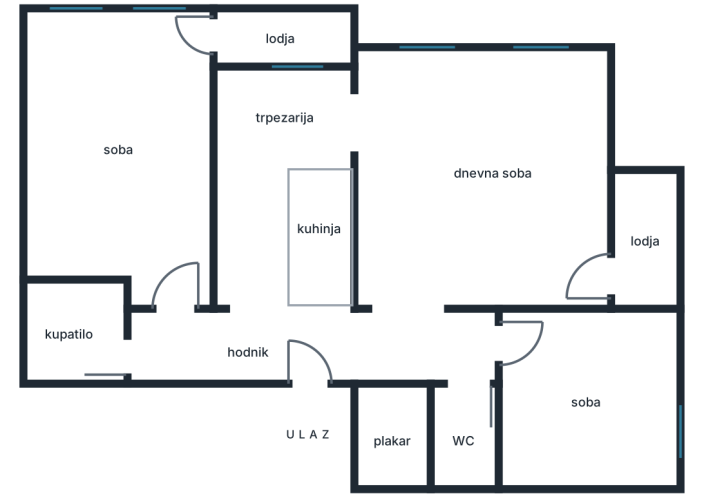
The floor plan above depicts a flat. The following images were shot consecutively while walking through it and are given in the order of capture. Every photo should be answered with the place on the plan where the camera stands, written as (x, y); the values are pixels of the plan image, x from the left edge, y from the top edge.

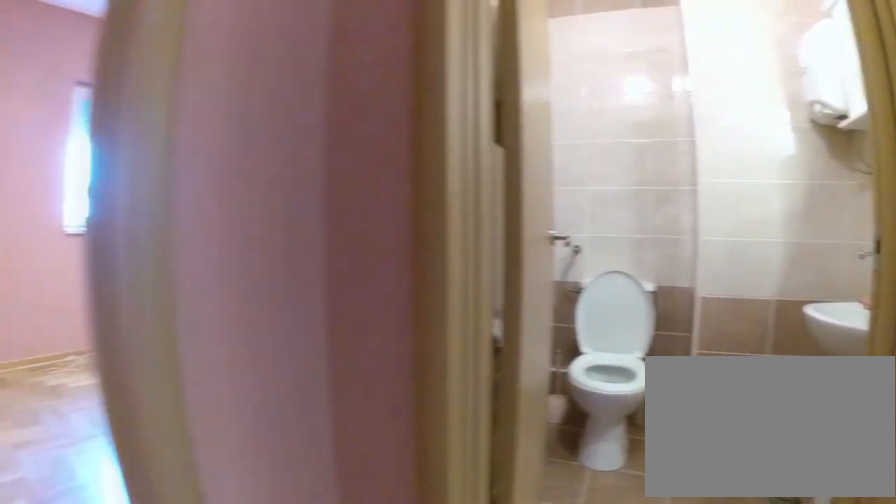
(425, 361)
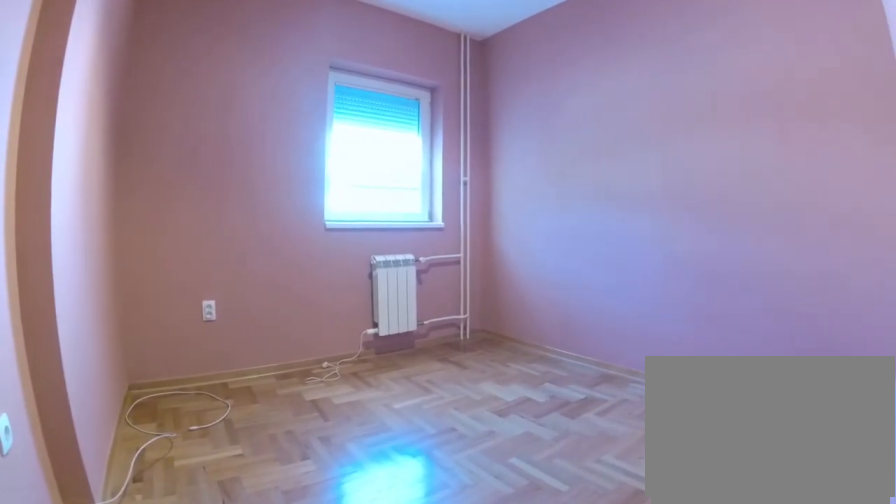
(500, 343)
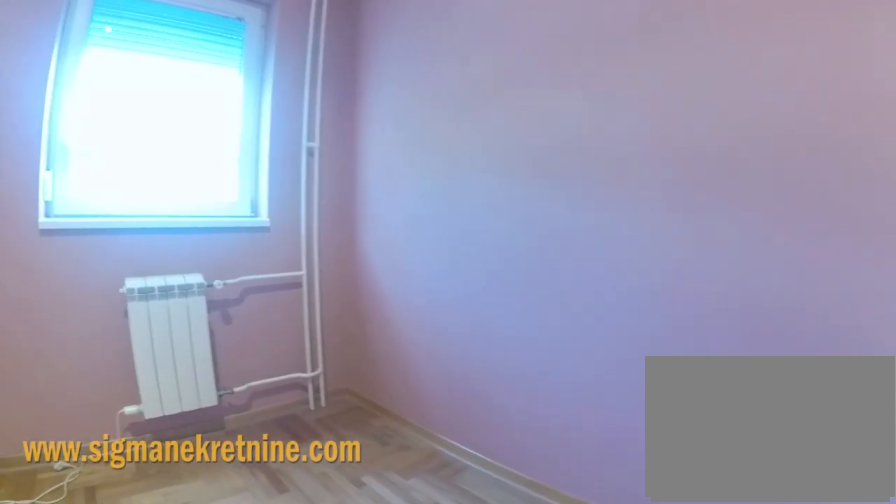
(557, 421)
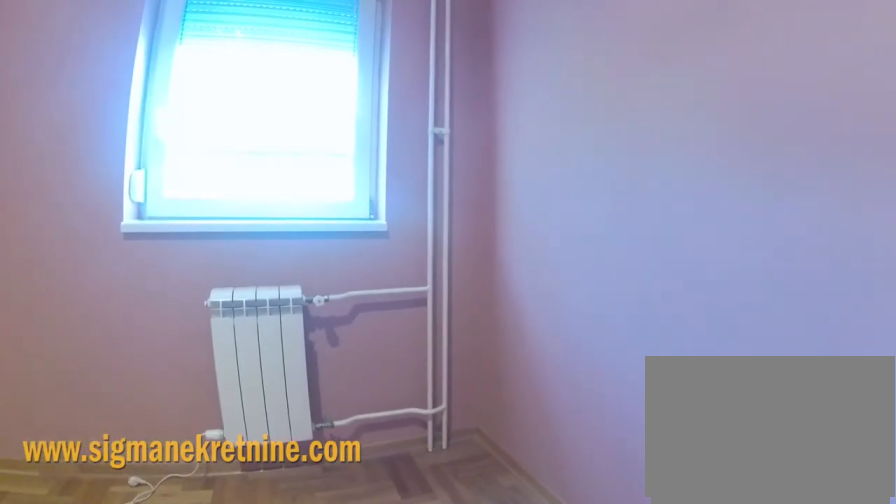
(569, 441)
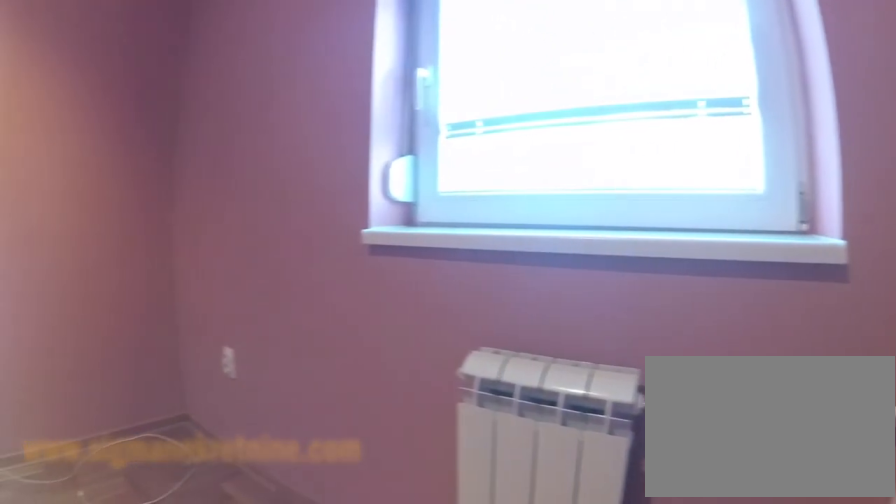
(625, 462)
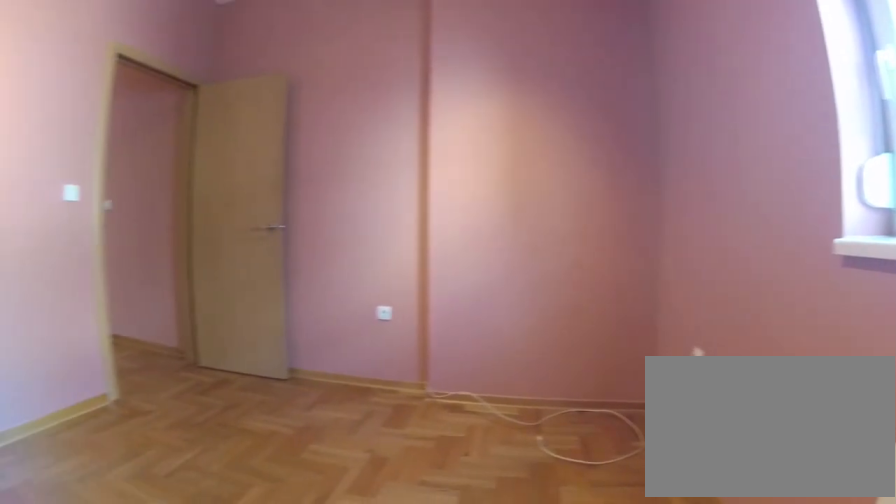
(641, 466)
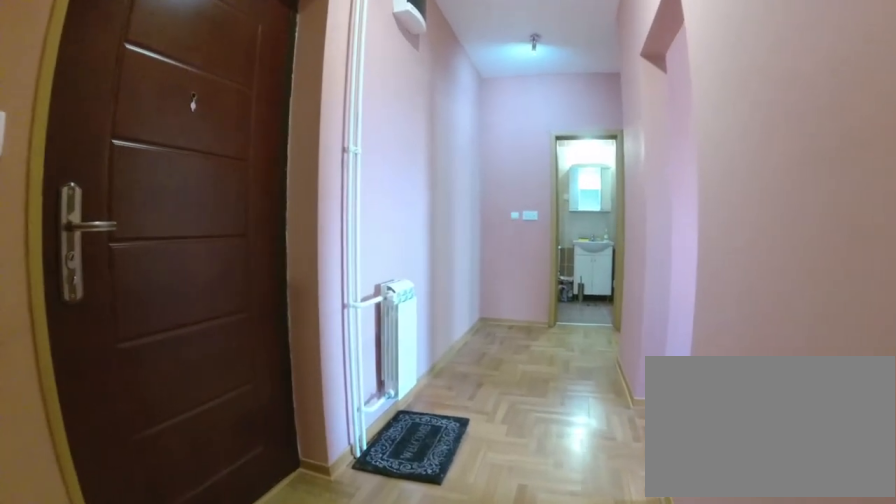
(388, 346)
